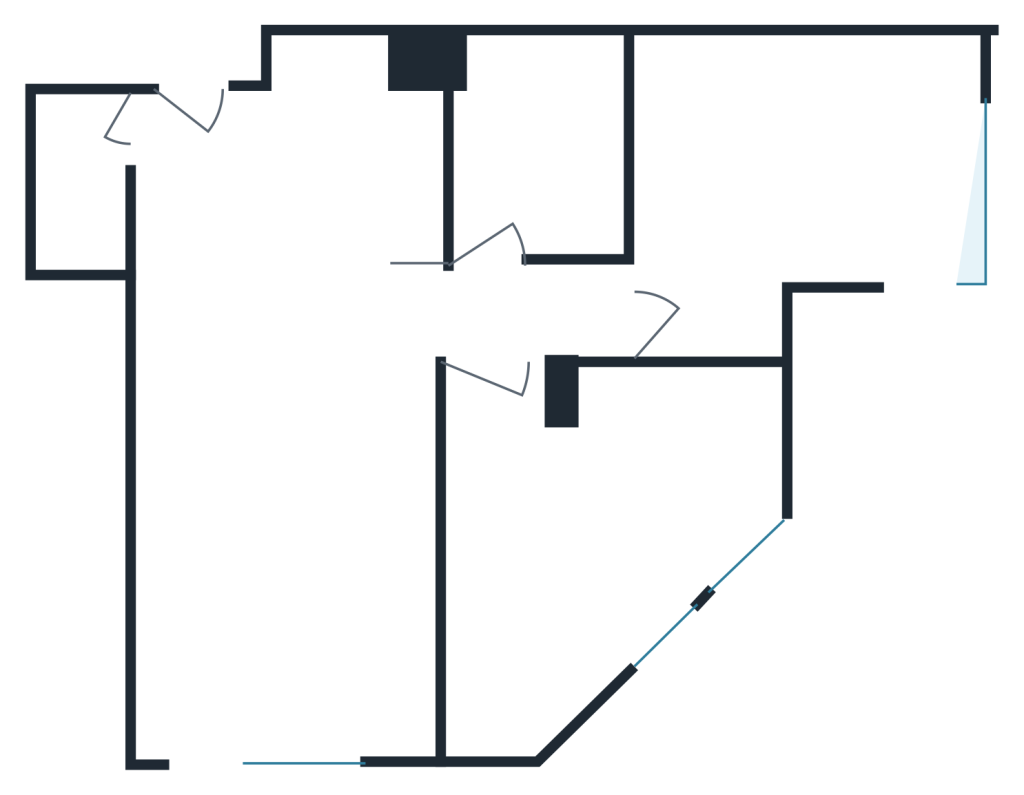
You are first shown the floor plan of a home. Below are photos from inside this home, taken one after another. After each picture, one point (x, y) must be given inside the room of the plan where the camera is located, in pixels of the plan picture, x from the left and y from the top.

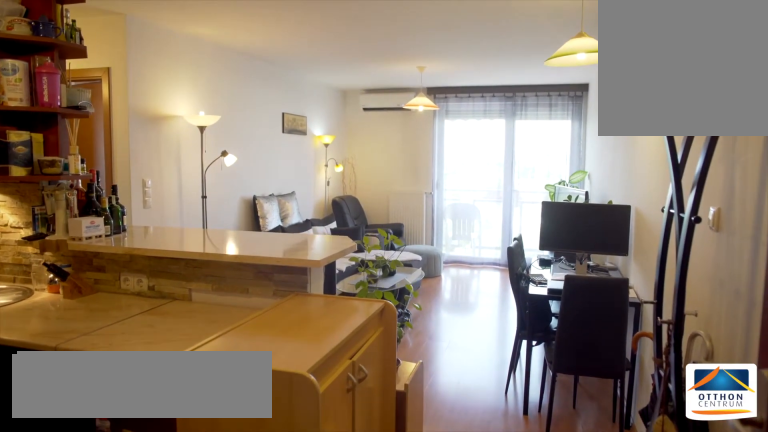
(190, 144)
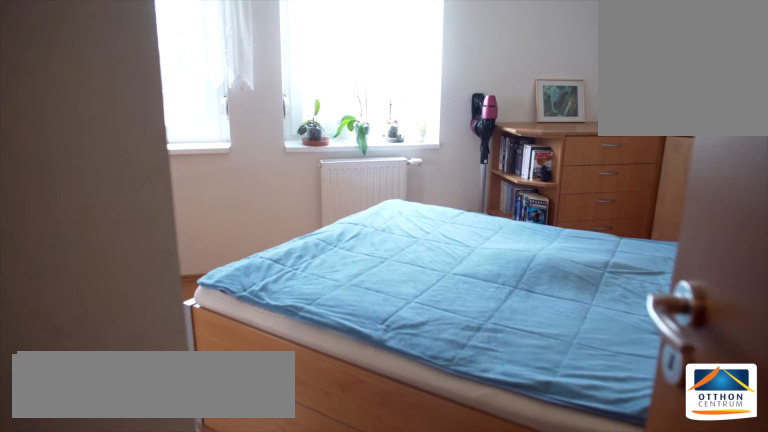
(602, 540)
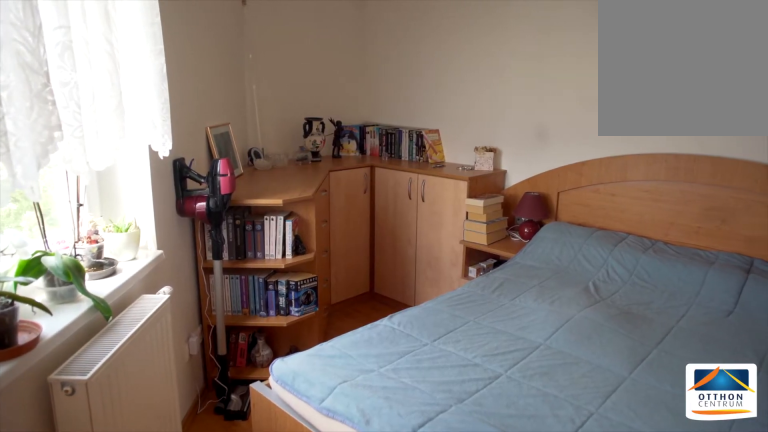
(602, 539)
